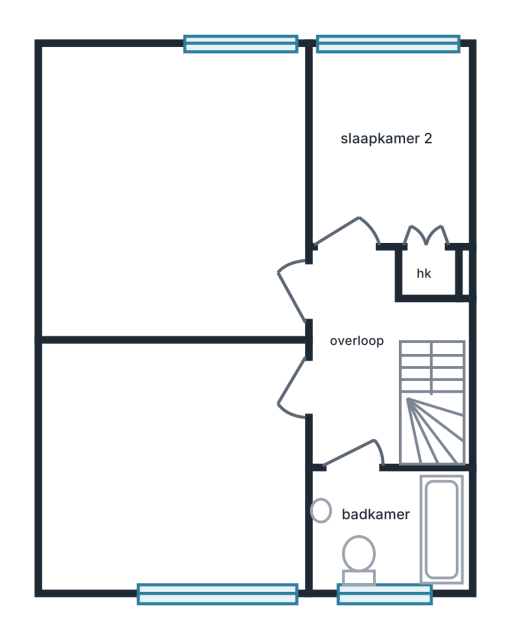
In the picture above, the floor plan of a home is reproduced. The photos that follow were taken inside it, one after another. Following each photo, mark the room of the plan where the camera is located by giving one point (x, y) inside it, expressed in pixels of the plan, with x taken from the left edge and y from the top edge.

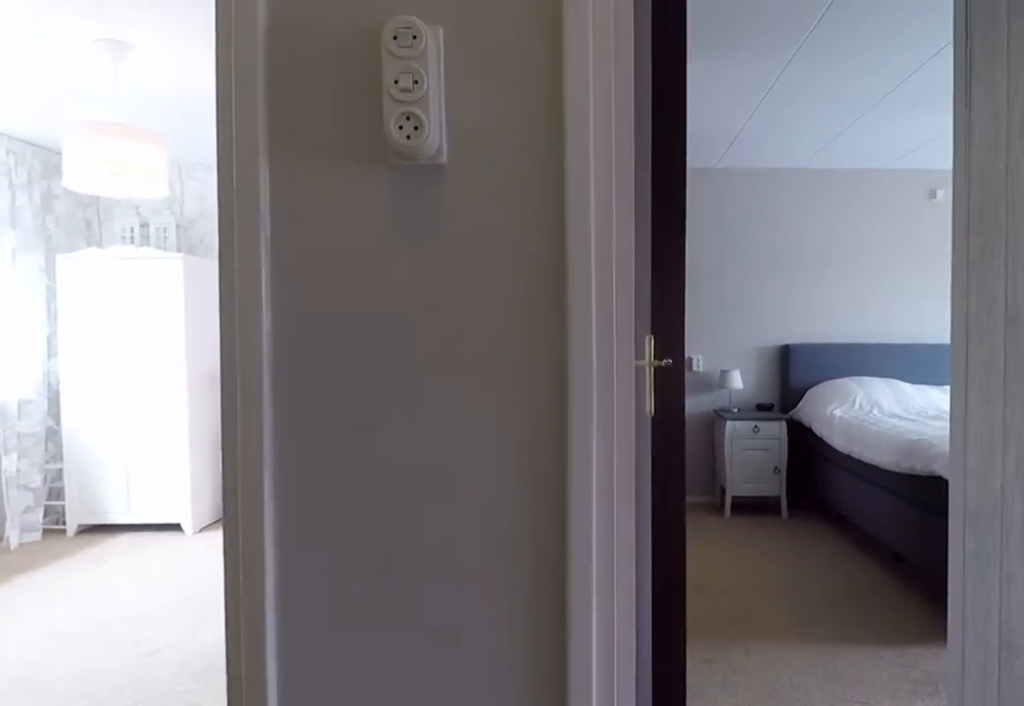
(363, 357)
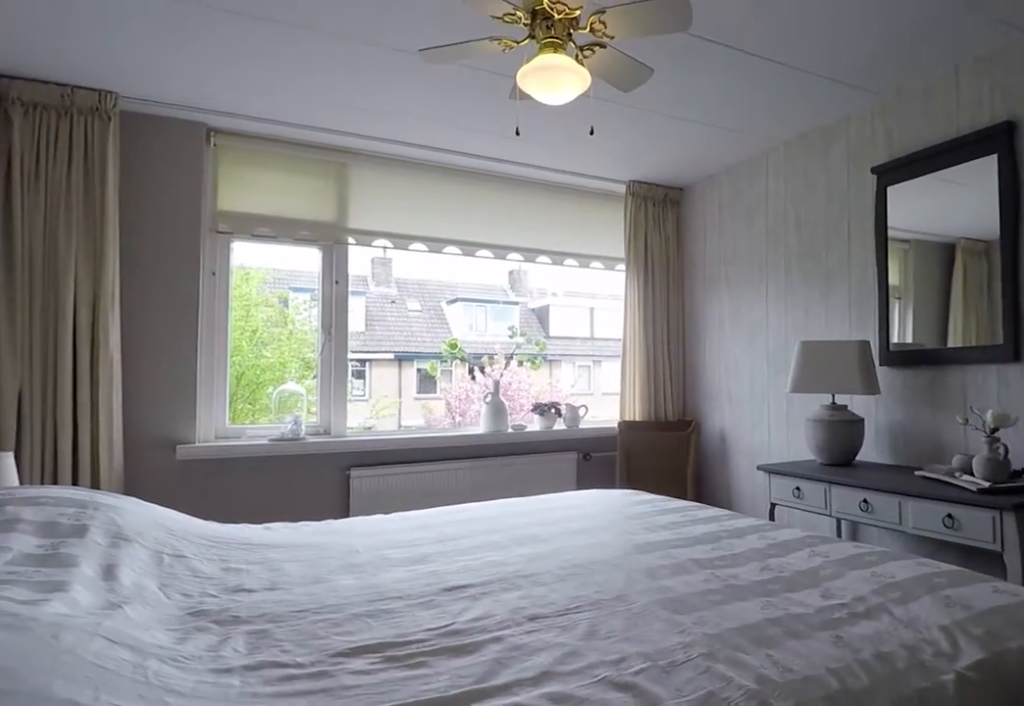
(174, 195)
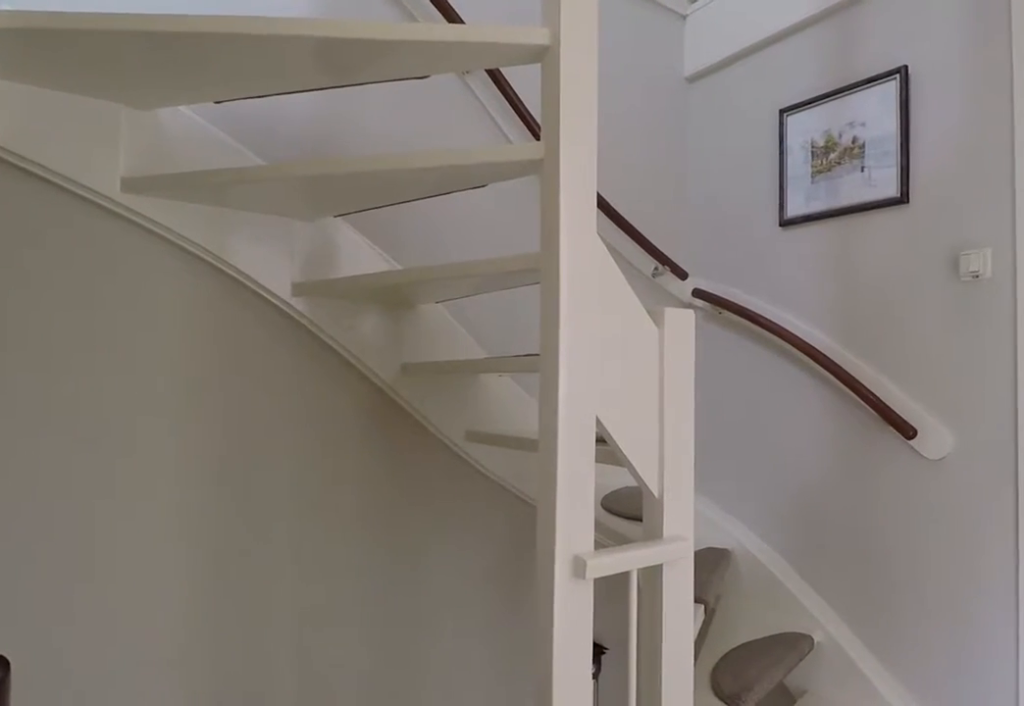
(363, 357)
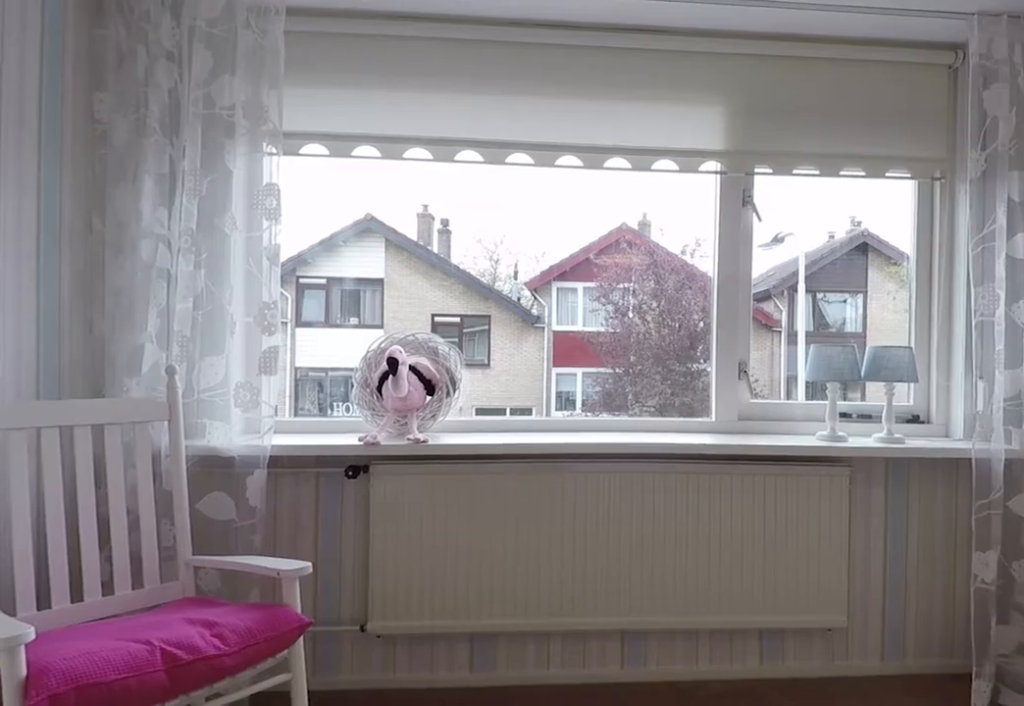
(57, 460)
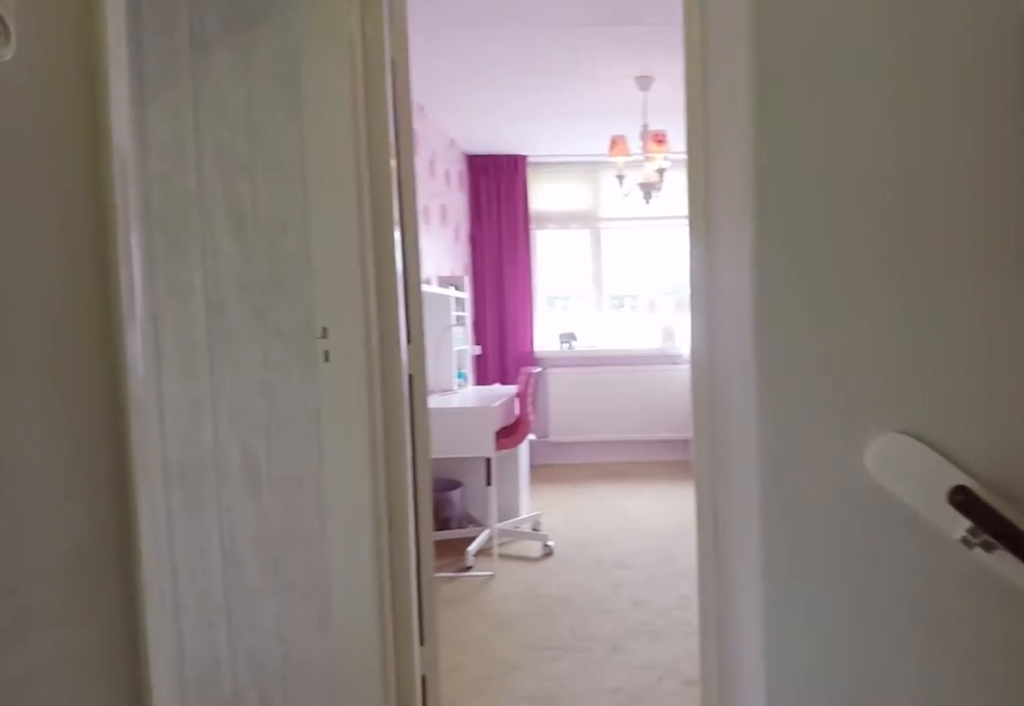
(363, 358)
